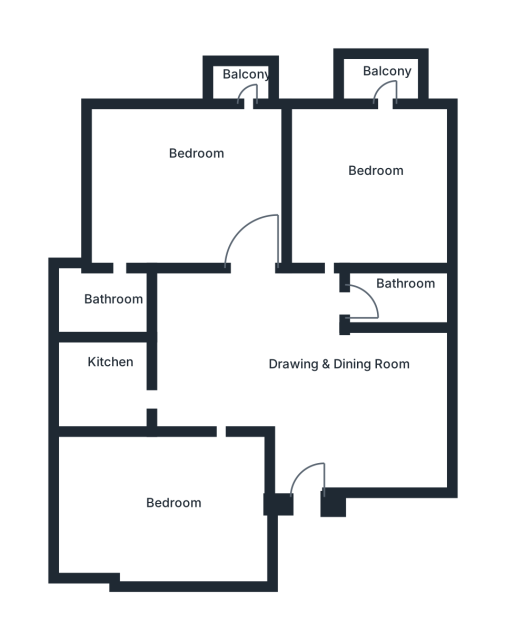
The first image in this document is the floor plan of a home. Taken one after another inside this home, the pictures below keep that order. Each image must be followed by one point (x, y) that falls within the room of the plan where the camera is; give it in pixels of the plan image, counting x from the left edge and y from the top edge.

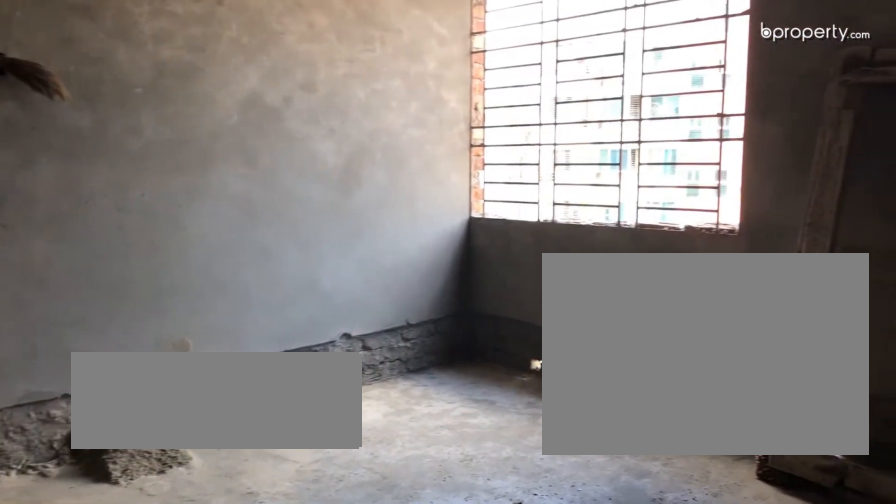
(292, 370)
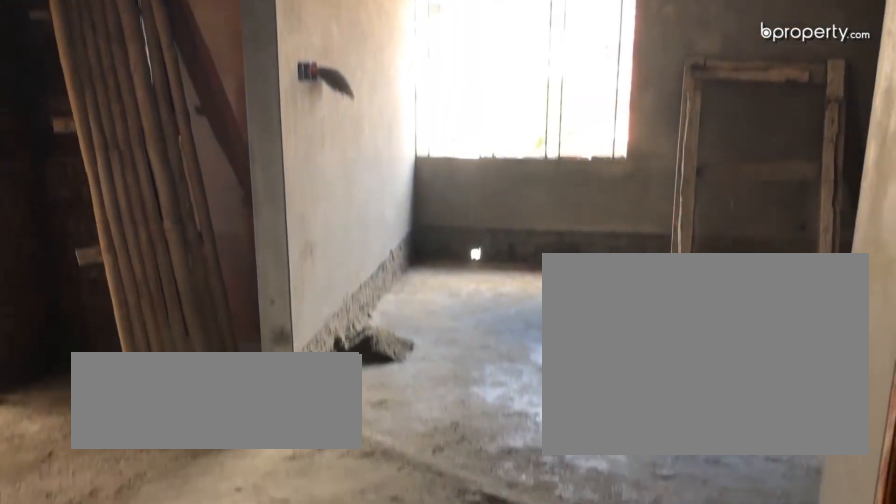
(224, 381)
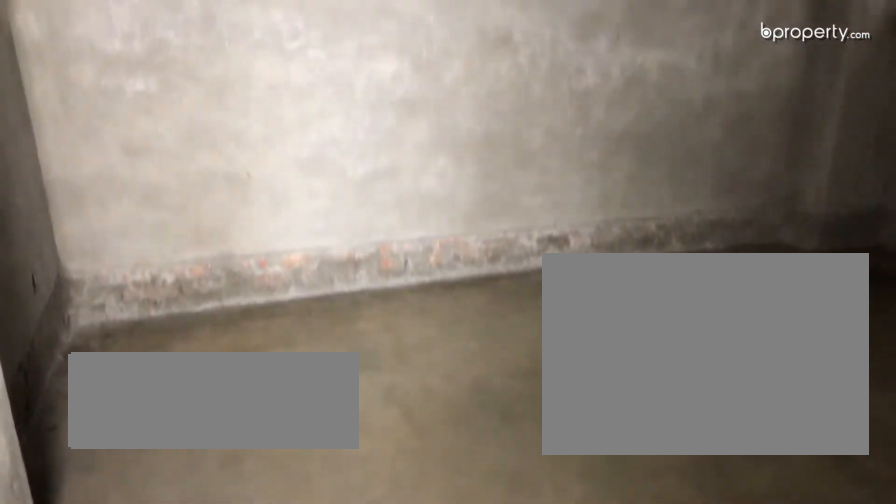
(187, 510)
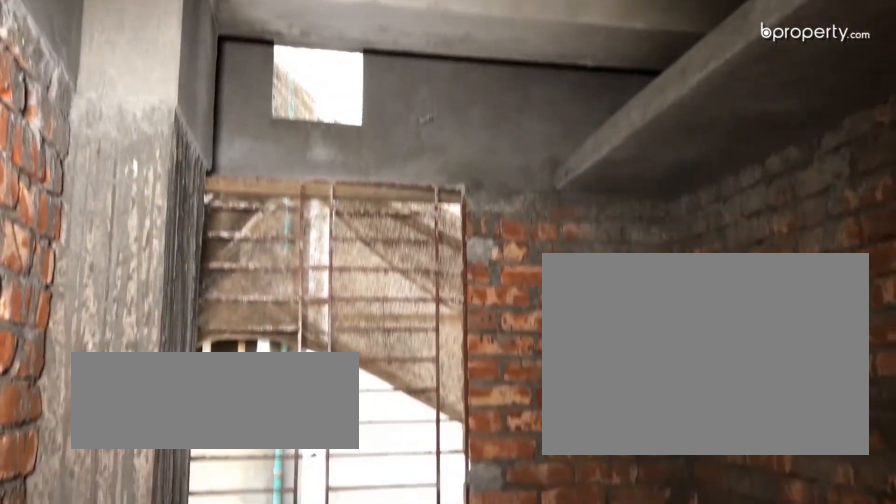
(111, 381)
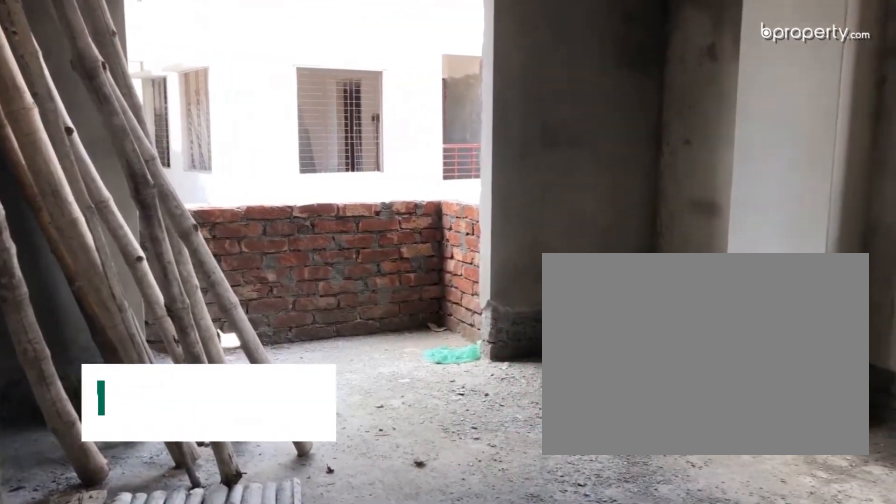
(371, 191)
